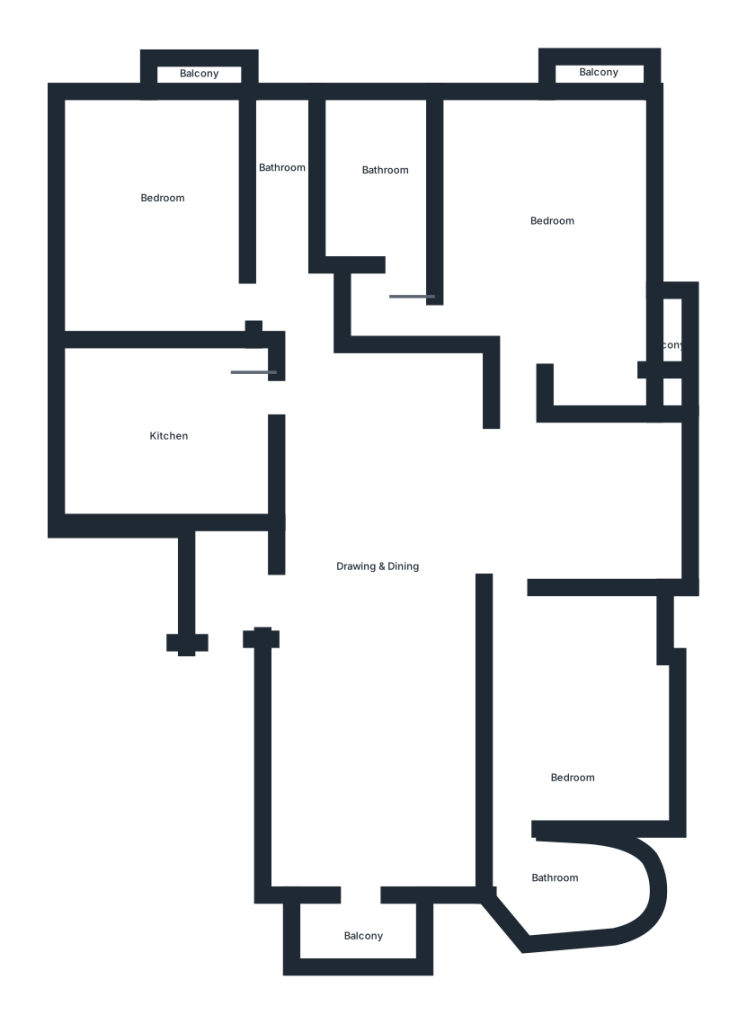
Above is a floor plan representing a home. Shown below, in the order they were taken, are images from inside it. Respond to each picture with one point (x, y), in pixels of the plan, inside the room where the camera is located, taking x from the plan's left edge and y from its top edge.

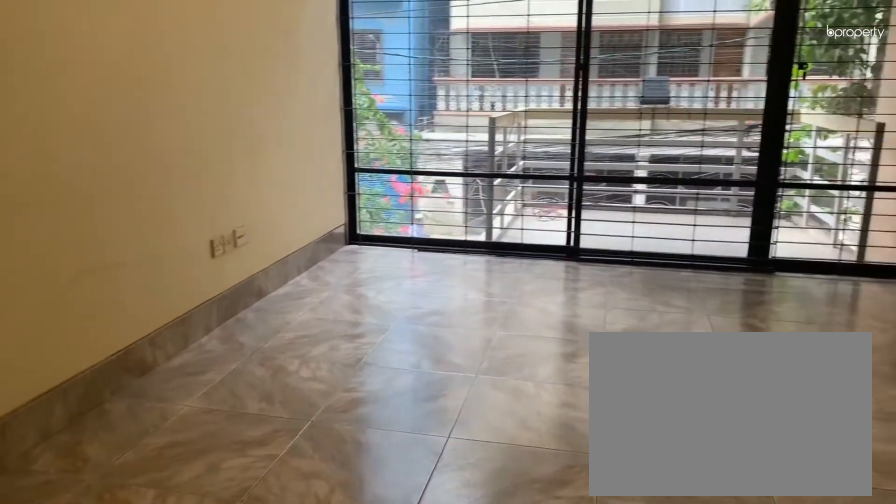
(379, 550)
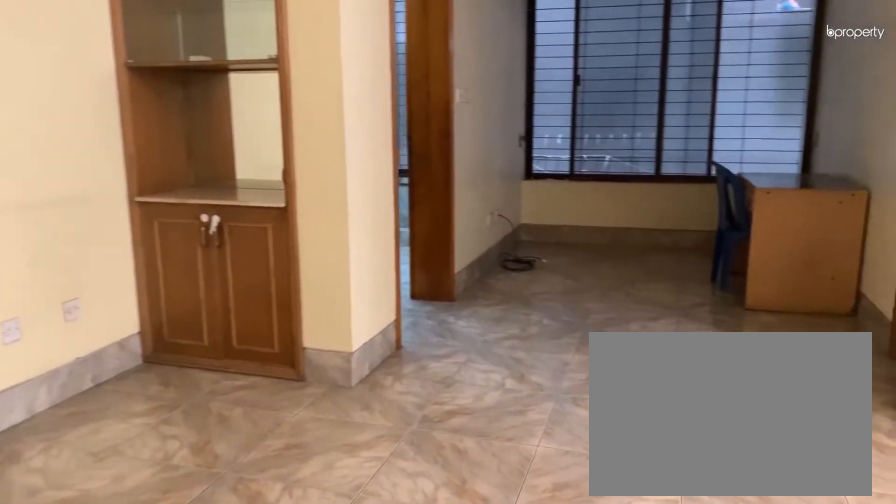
(379, 550)
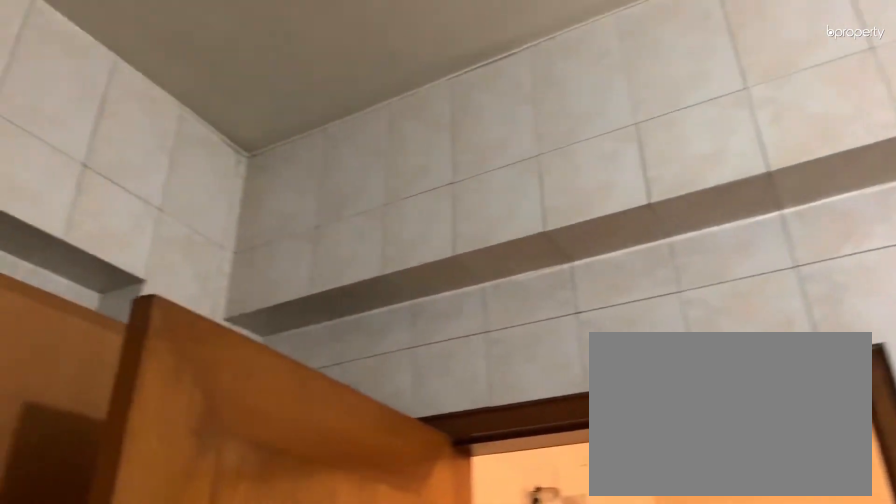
(164, 431)
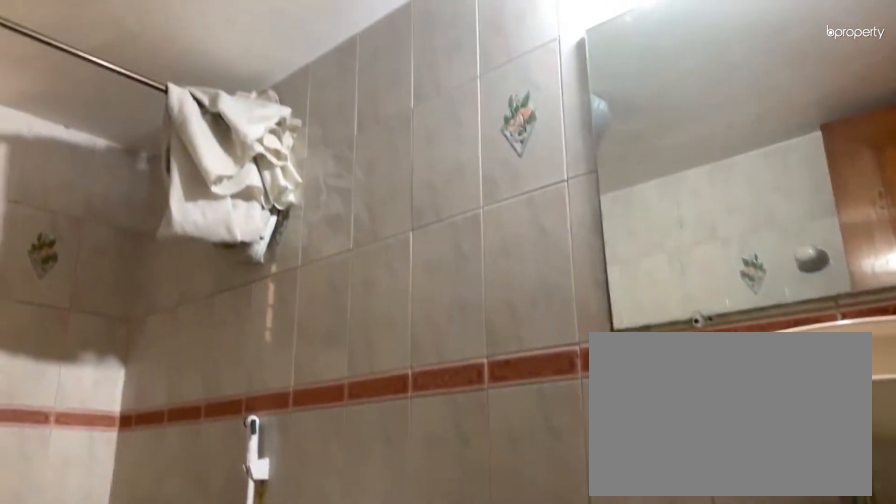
(290, 174)
